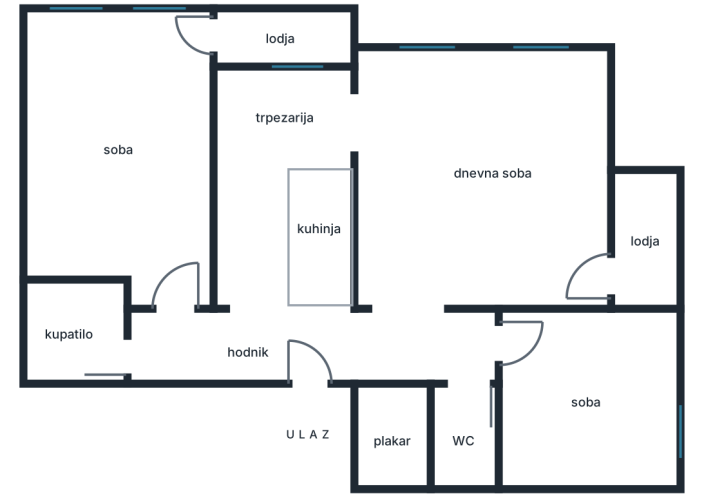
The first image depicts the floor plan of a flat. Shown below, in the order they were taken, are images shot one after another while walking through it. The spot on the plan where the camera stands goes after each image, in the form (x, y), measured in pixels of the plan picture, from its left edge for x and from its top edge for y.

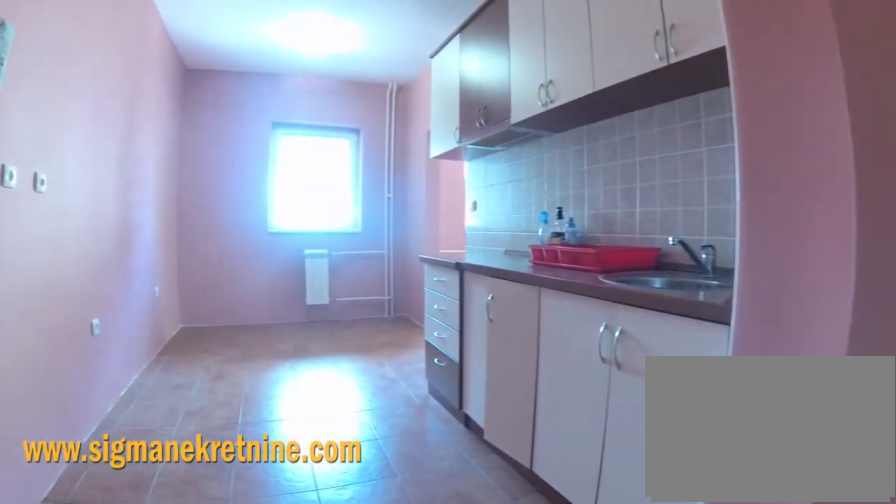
(247, 343)
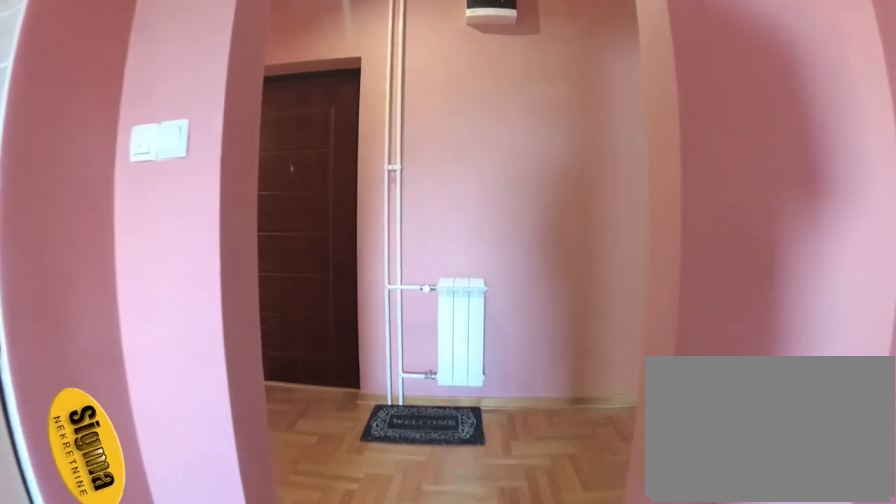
(252, 250)
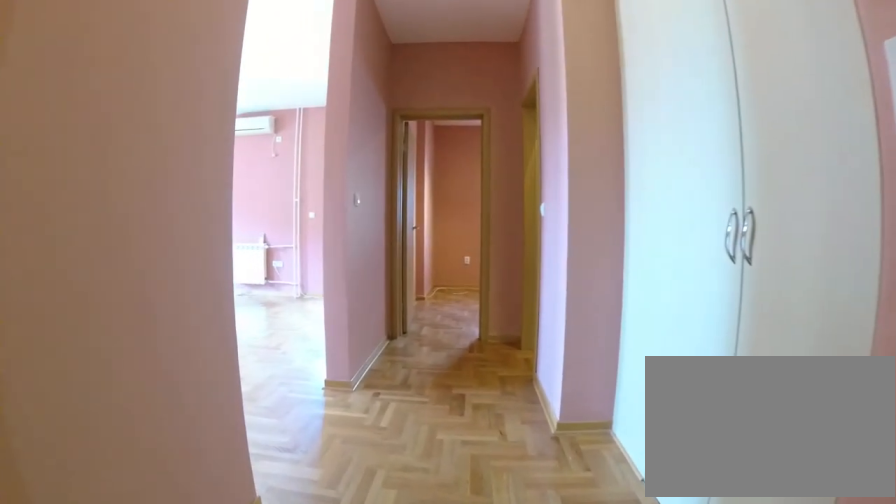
(282, 348)
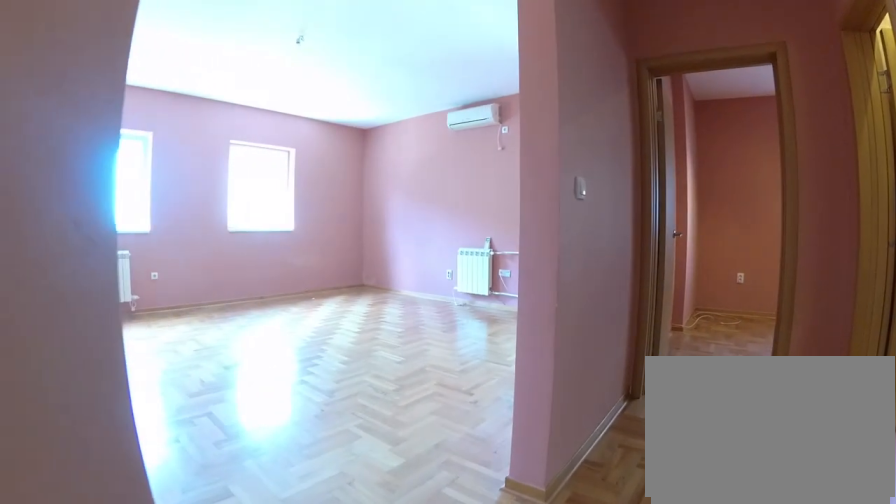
(338, 345)
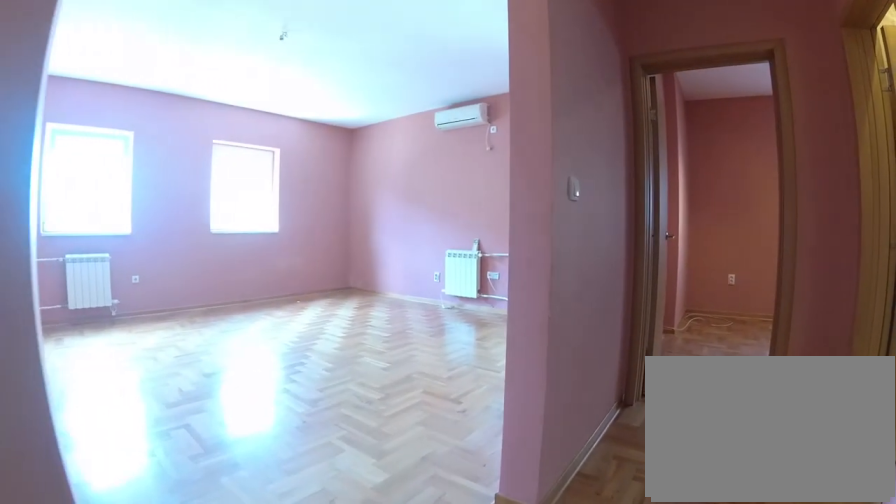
(347, 344)
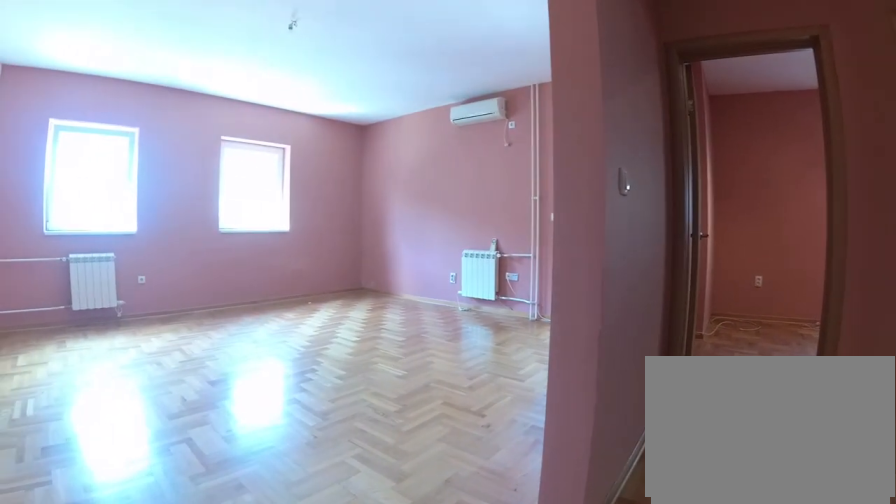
(375, 343)
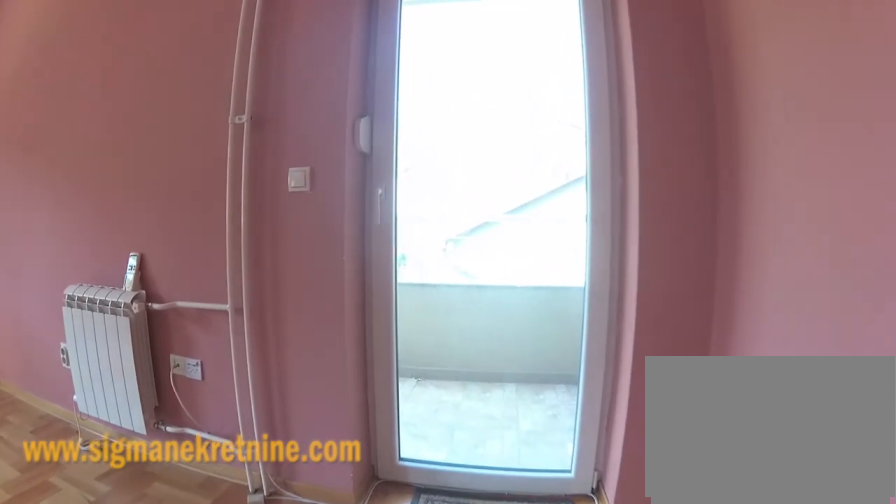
(535, 277)
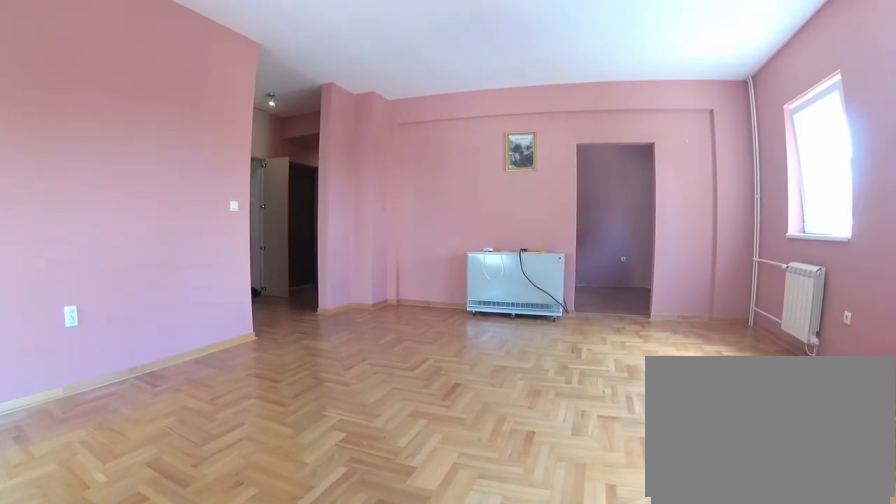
(587, 129)
